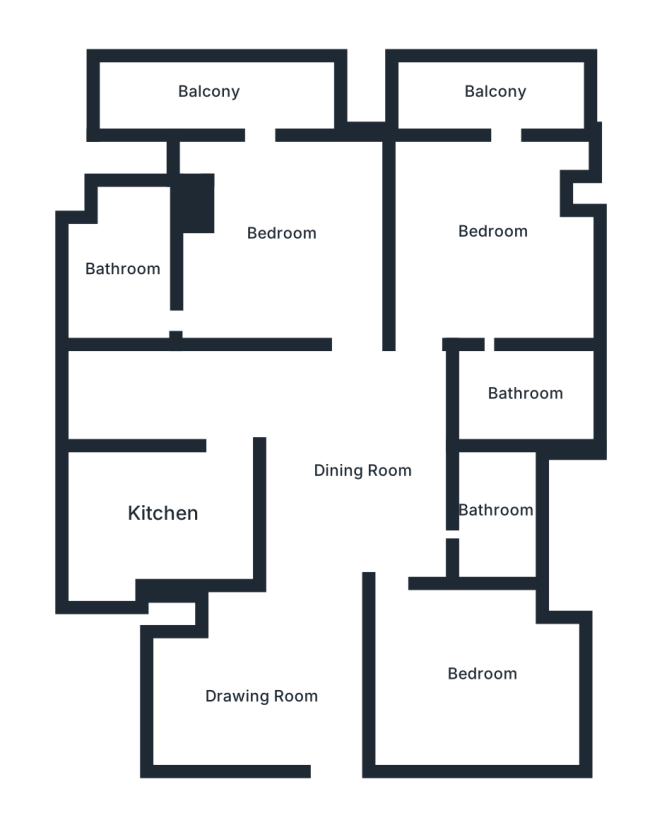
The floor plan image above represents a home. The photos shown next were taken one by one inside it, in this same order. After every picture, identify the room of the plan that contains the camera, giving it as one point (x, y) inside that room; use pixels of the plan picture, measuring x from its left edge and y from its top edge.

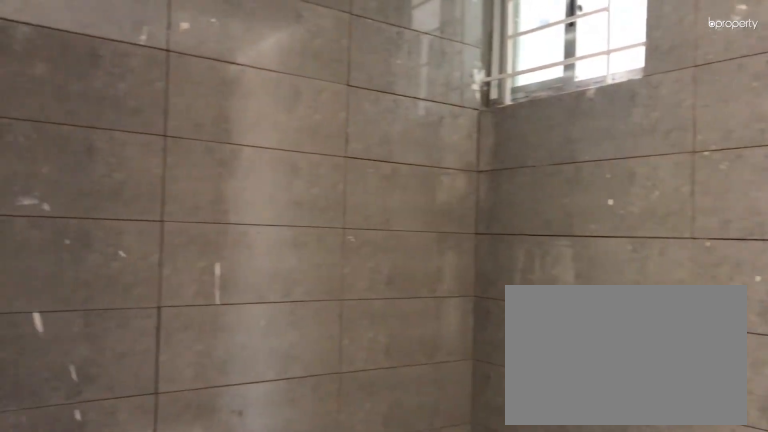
(523, 397)
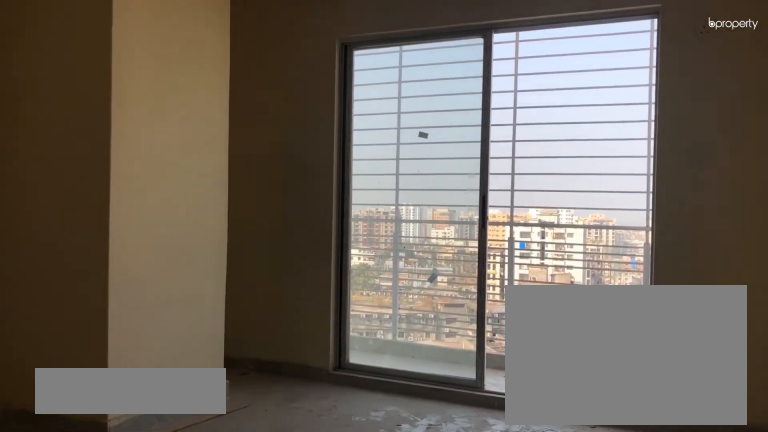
(283, 233)
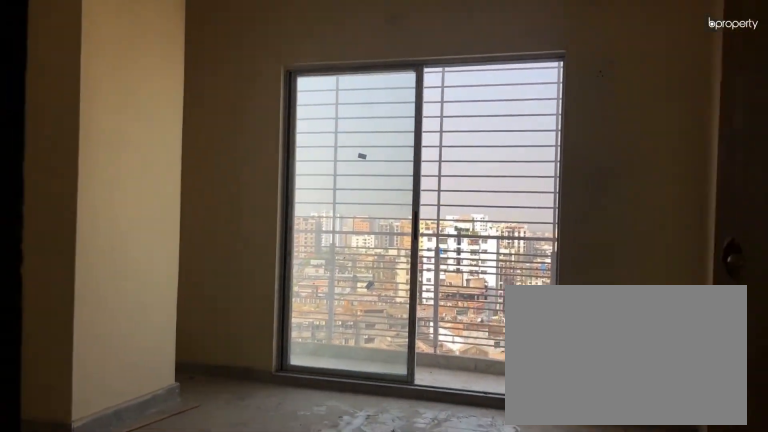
(283, 233)
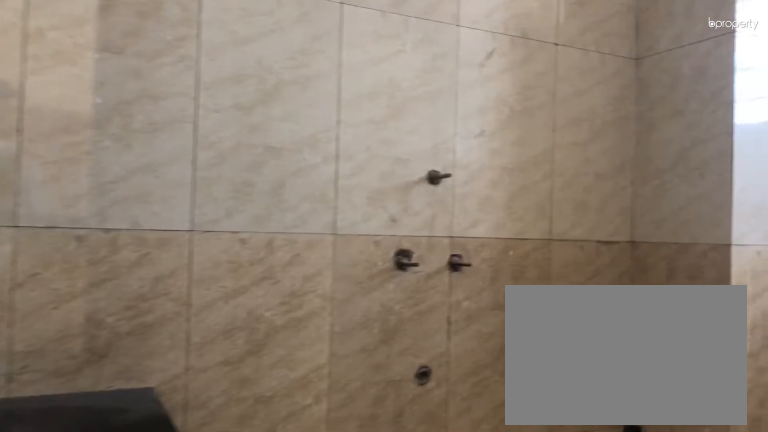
(123, 272)
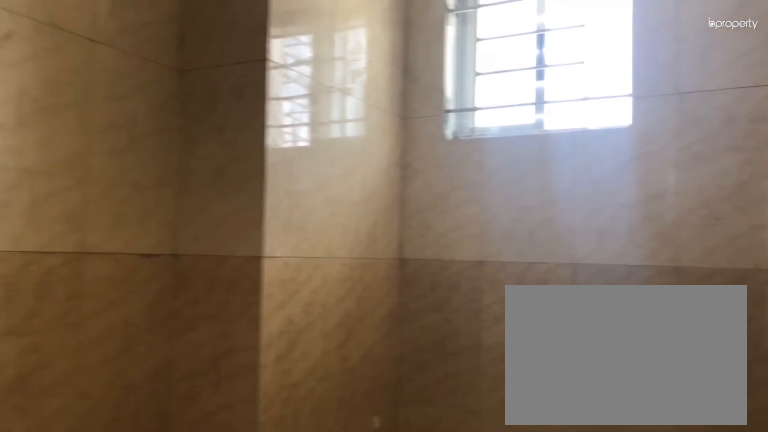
(123, 272)
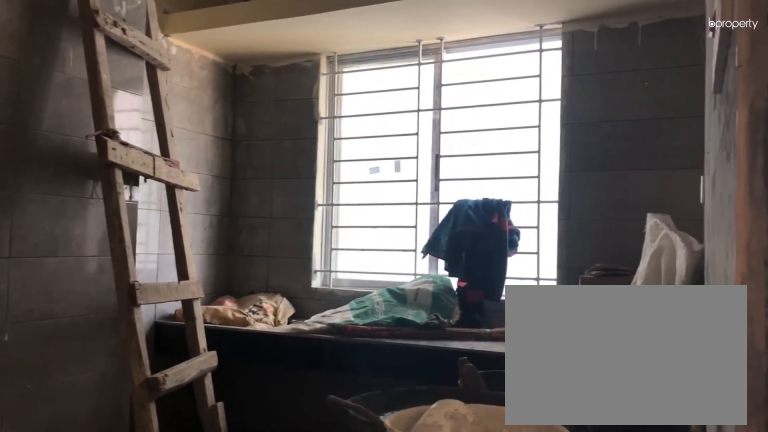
(162, 515)
